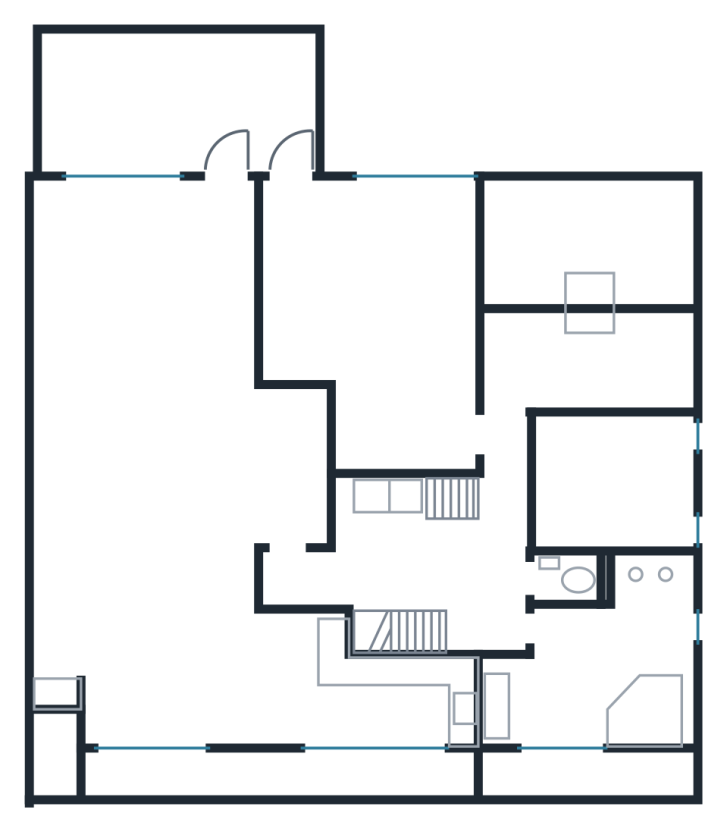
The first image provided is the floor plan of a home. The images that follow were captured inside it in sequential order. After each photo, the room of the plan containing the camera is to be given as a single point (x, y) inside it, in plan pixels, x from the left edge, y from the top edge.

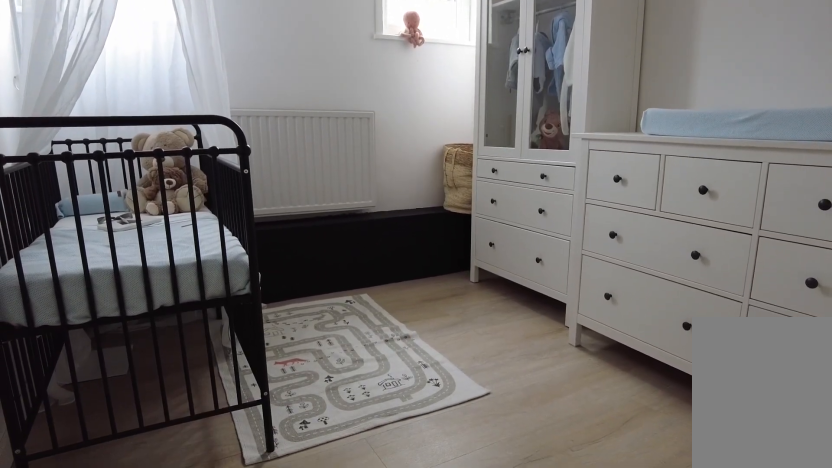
(612, 486)
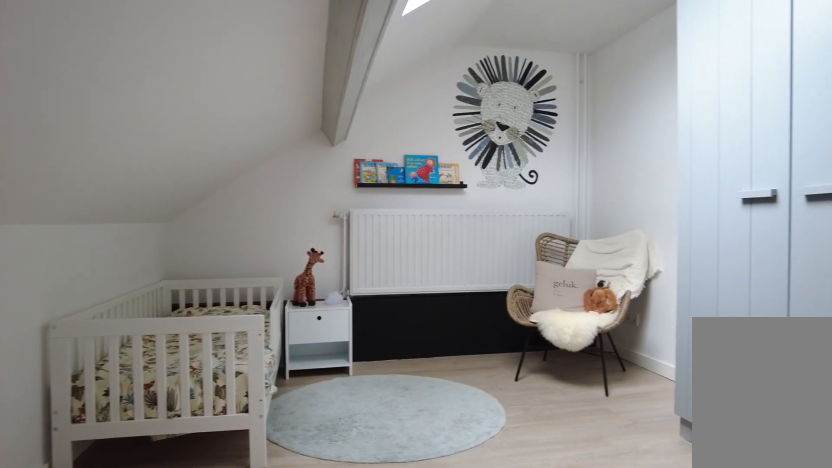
(586, 361)
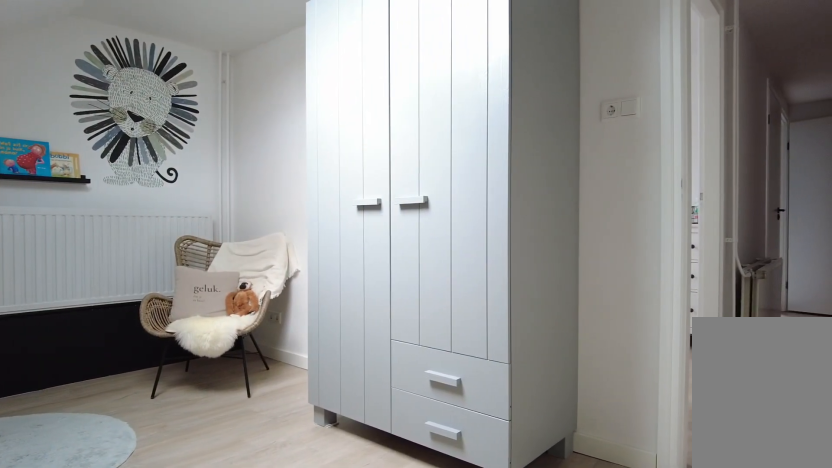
(586, 361)
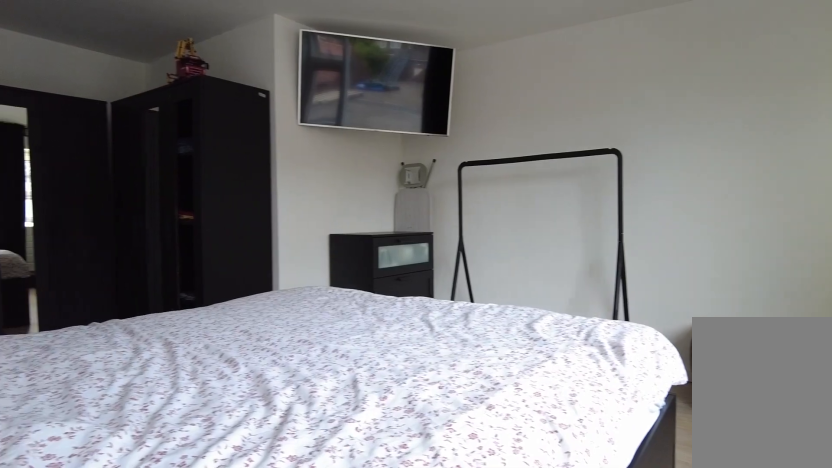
(379, 316)
